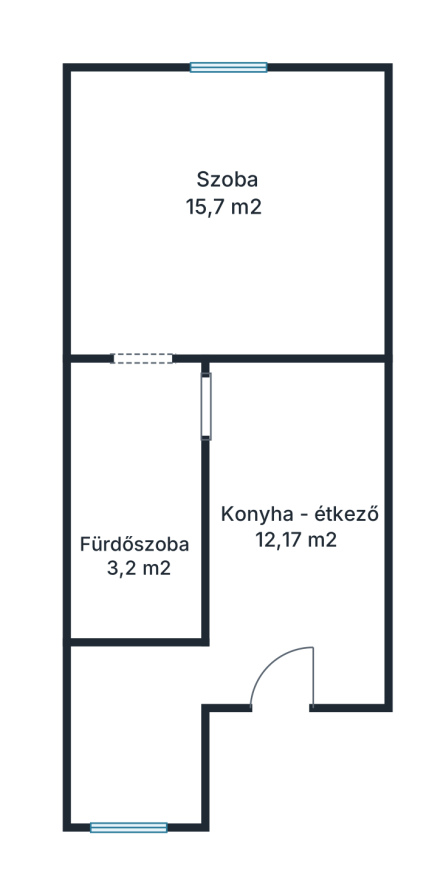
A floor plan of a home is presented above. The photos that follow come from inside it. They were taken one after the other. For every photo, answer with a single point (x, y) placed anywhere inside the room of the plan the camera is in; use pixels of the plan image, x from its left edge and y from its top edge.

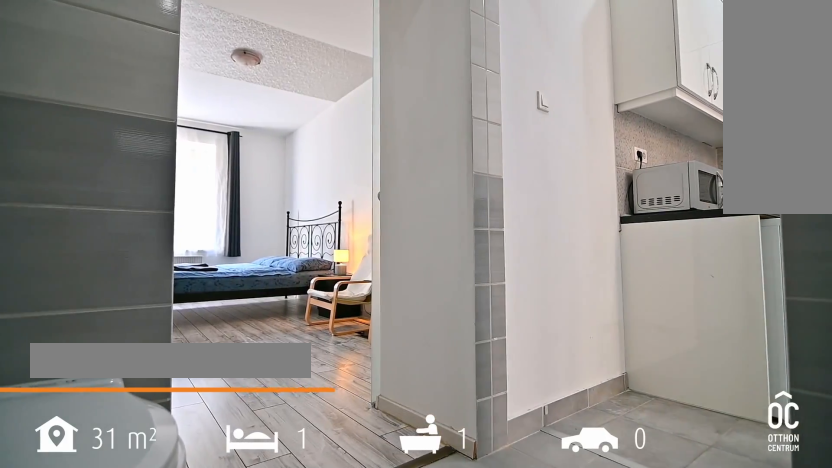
(132, 495)
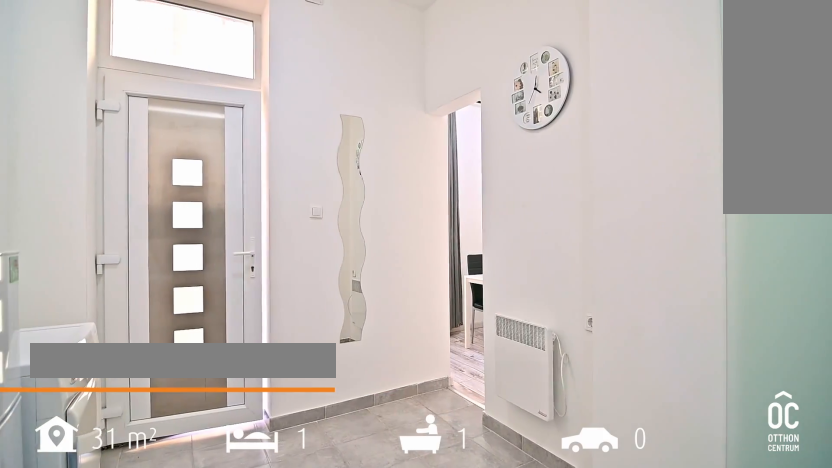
(295, 542)
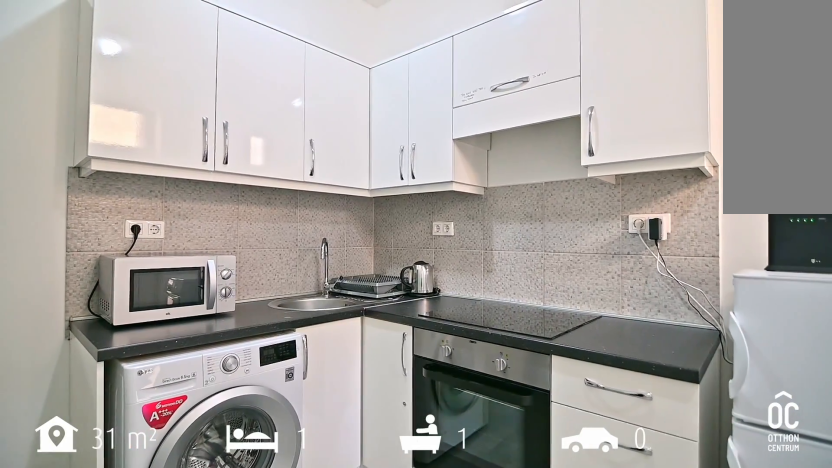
(294, 542)
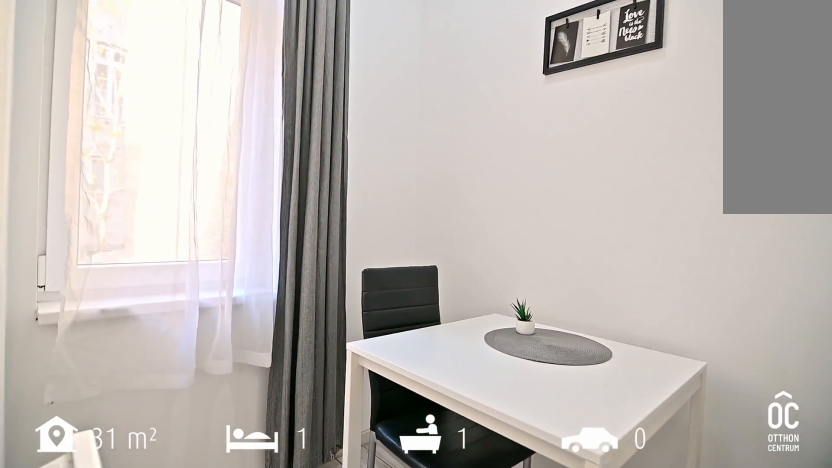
(134, 731)
